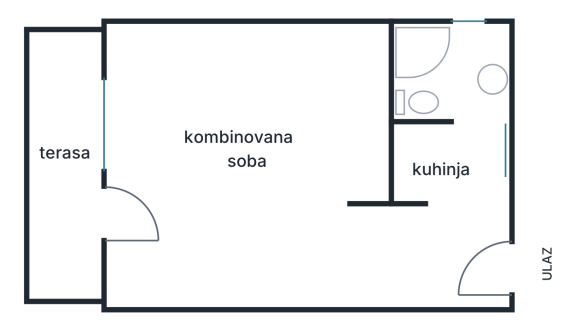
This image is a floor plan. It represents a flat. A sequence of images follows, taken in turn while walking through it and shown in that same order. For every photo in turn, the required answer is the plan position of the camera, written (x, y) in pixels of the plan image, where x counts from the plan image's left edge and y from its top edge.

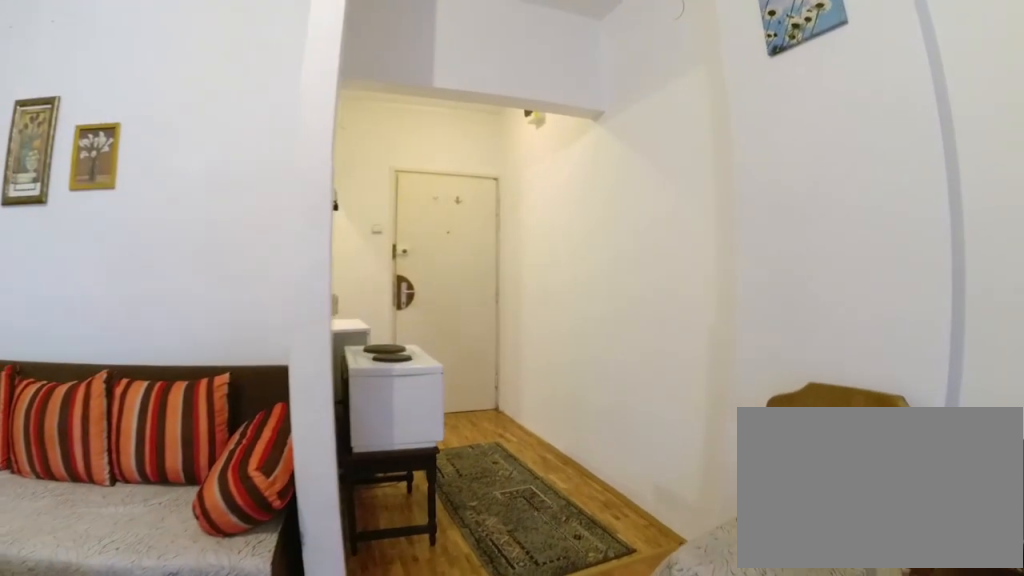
(251, 224)
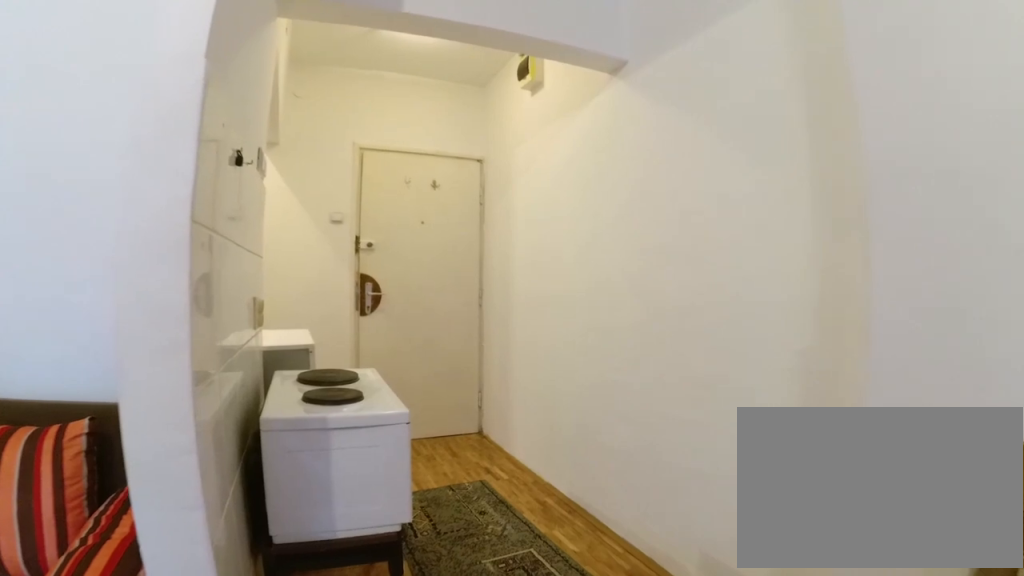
(295, 237)
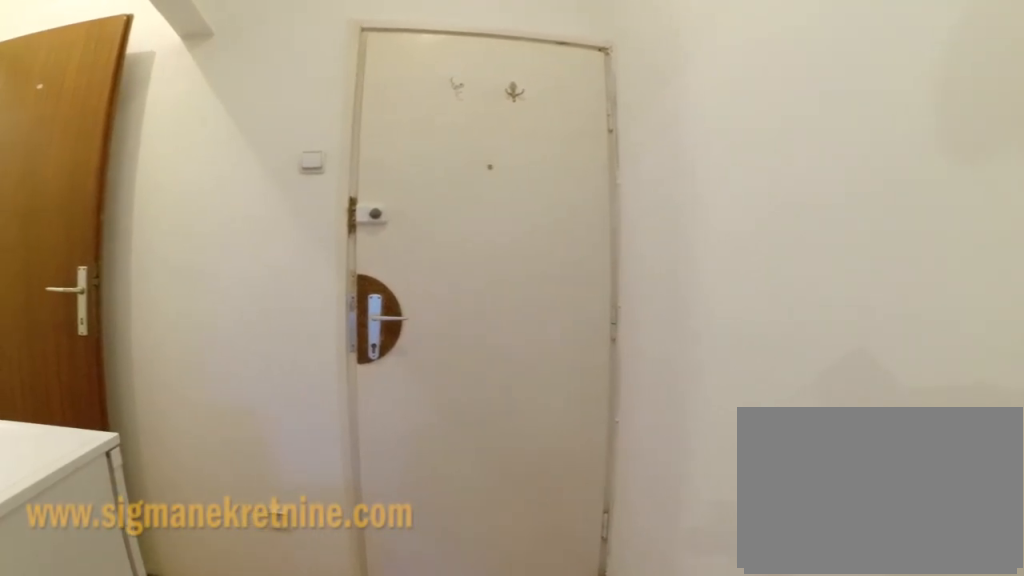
(400, 249)
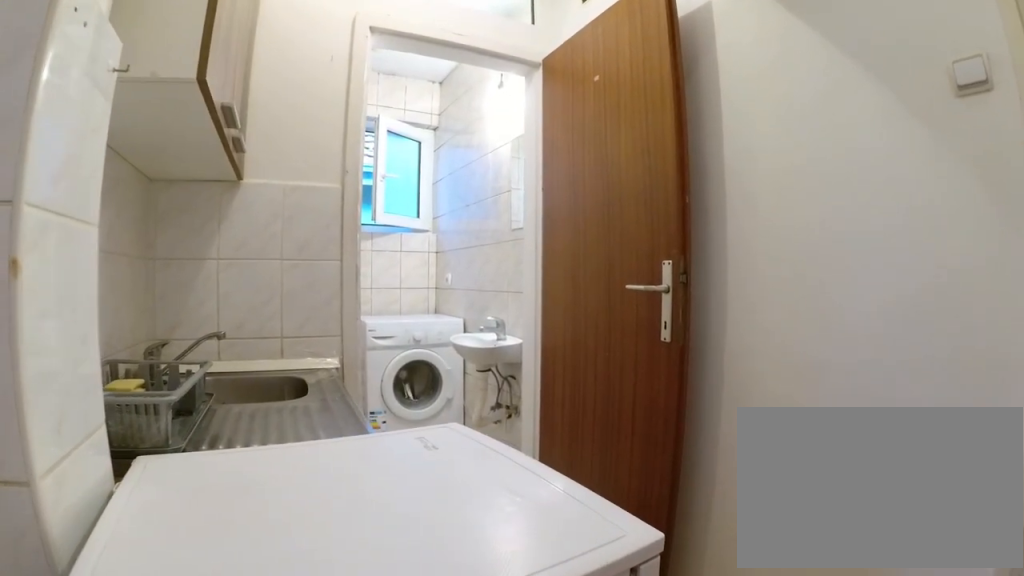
(436, 240)
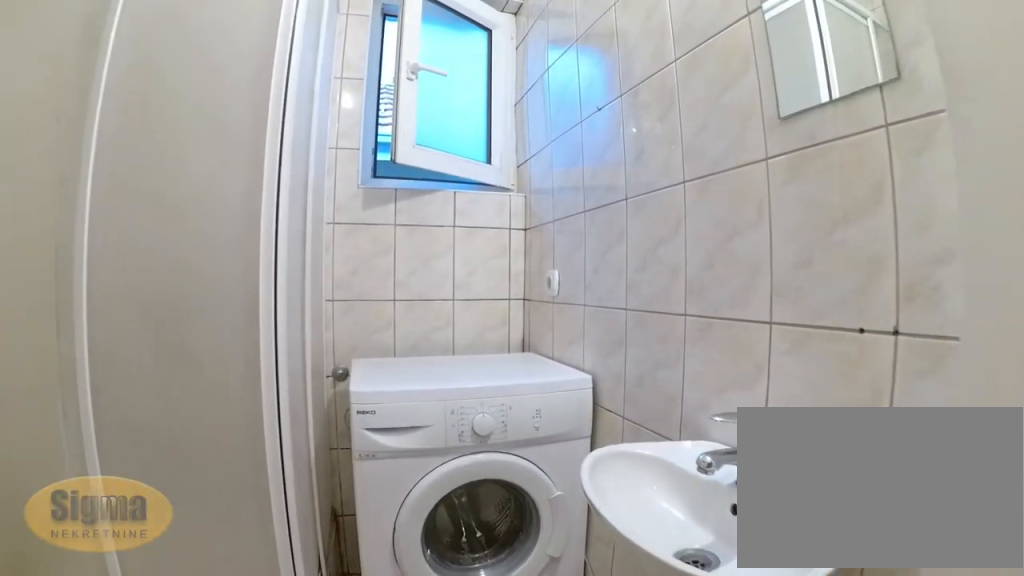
(473, 134)
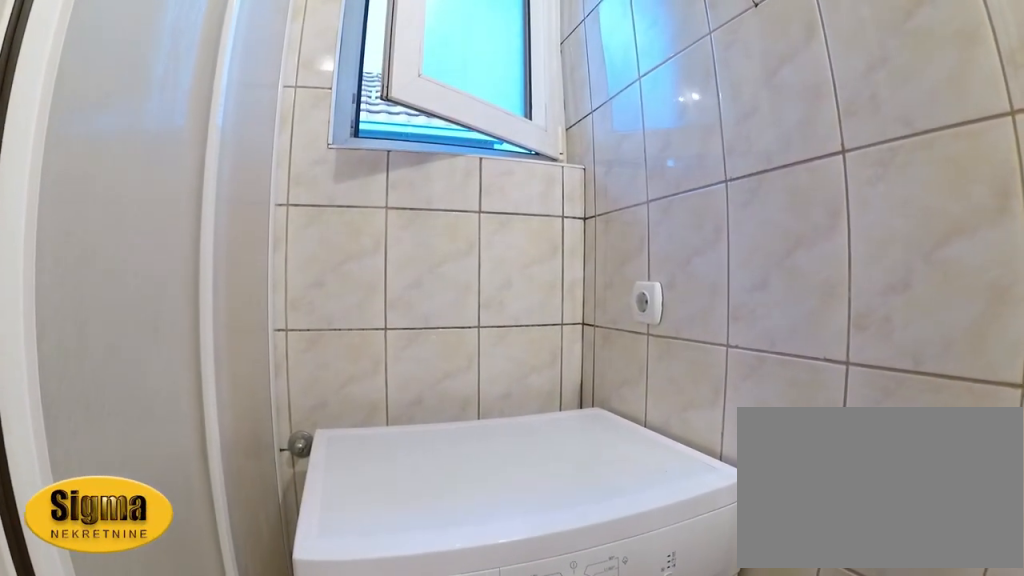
(473, 80)
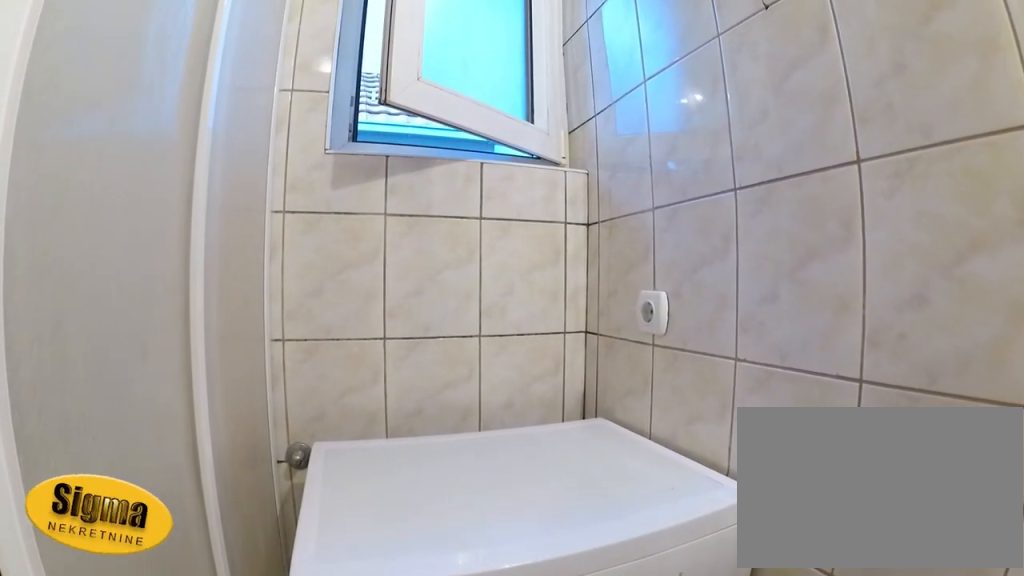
(473, 77)
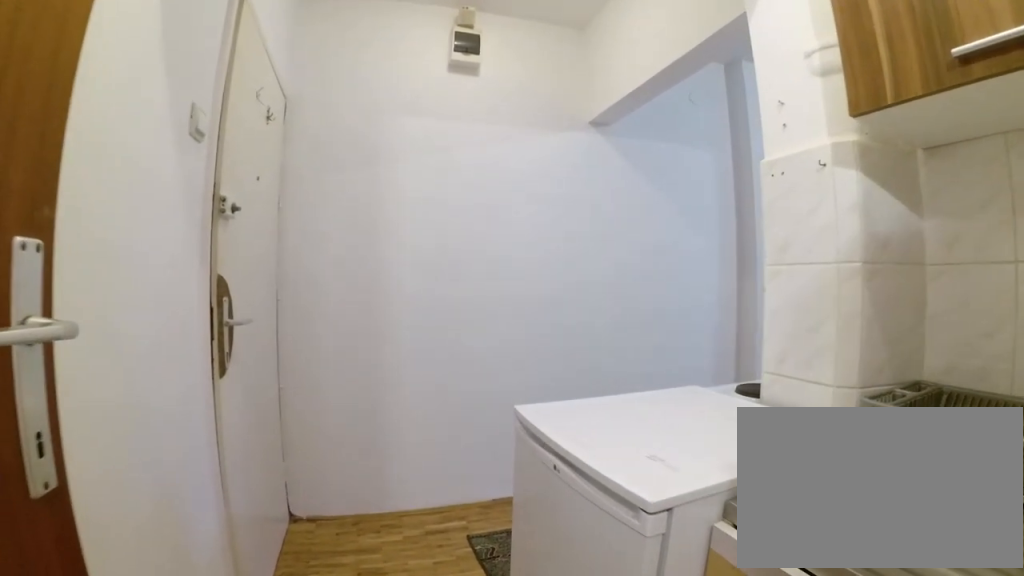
(474, 135)
